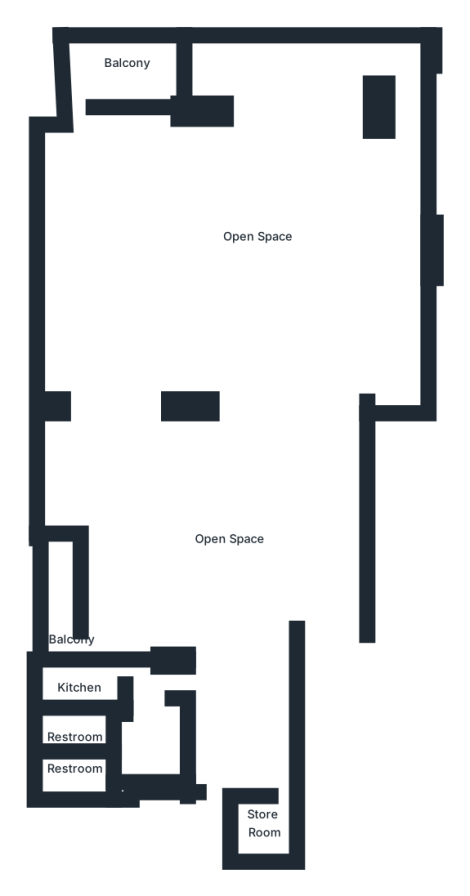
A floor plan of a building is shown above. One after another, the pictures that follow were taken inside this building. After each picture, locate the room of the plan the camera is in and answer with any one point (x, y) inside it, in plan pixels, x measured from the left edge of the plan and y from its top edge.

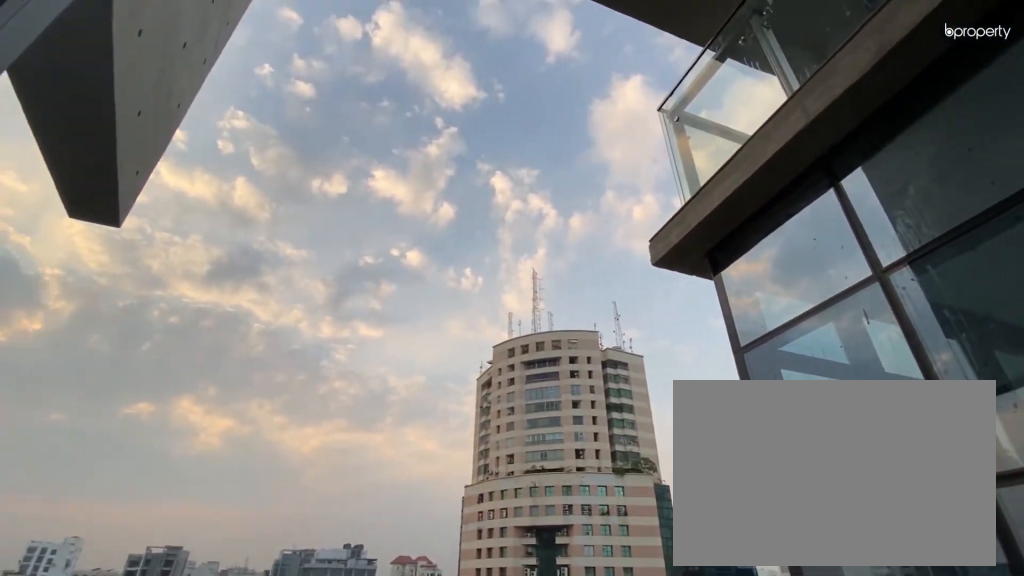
(111, 71)
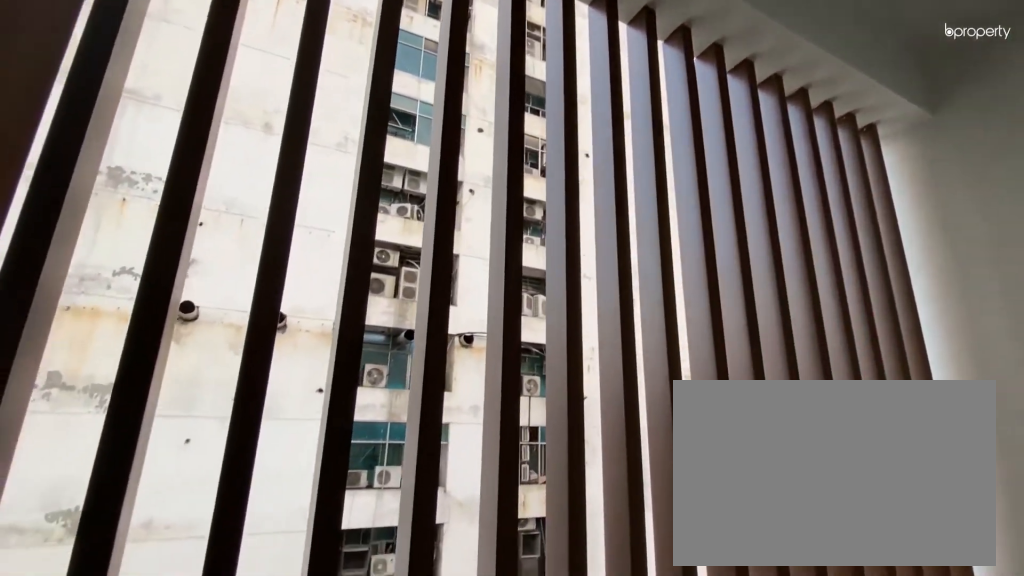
(60, 613)
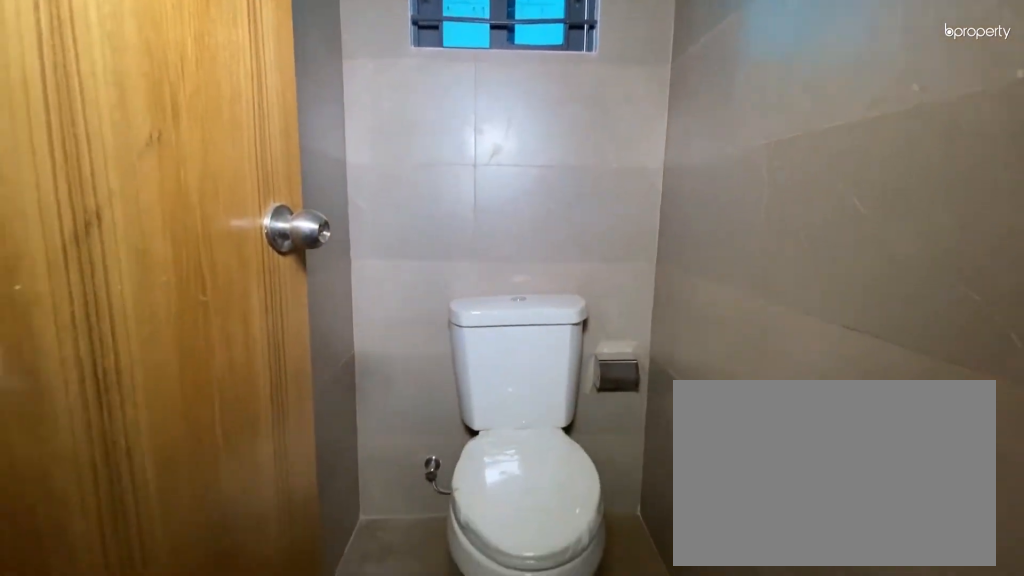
(74, 738)
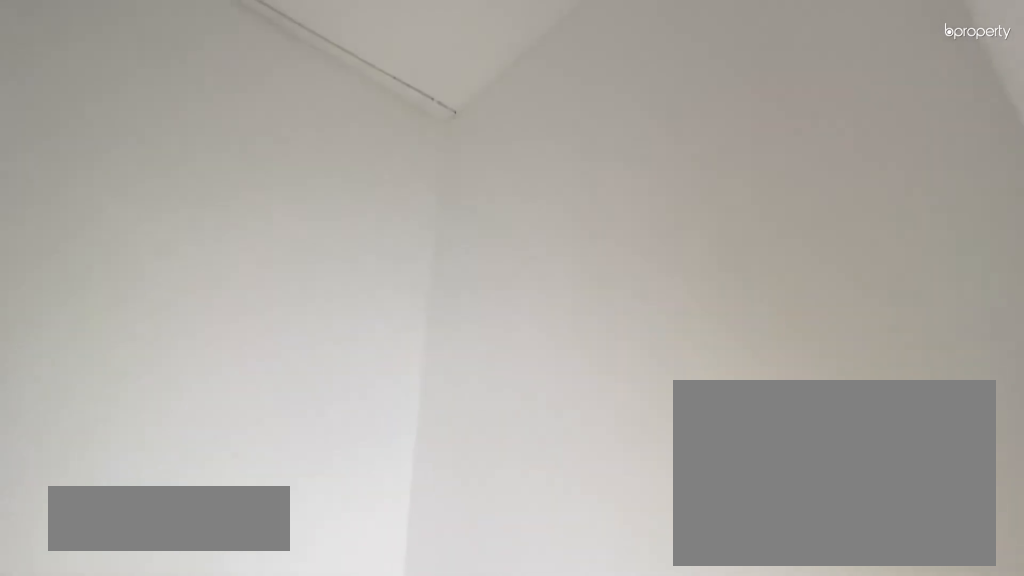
(268, 822)
